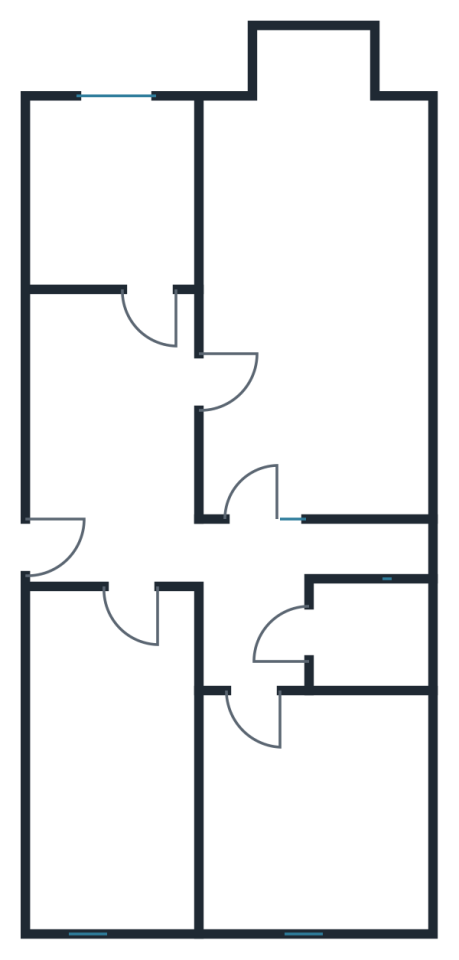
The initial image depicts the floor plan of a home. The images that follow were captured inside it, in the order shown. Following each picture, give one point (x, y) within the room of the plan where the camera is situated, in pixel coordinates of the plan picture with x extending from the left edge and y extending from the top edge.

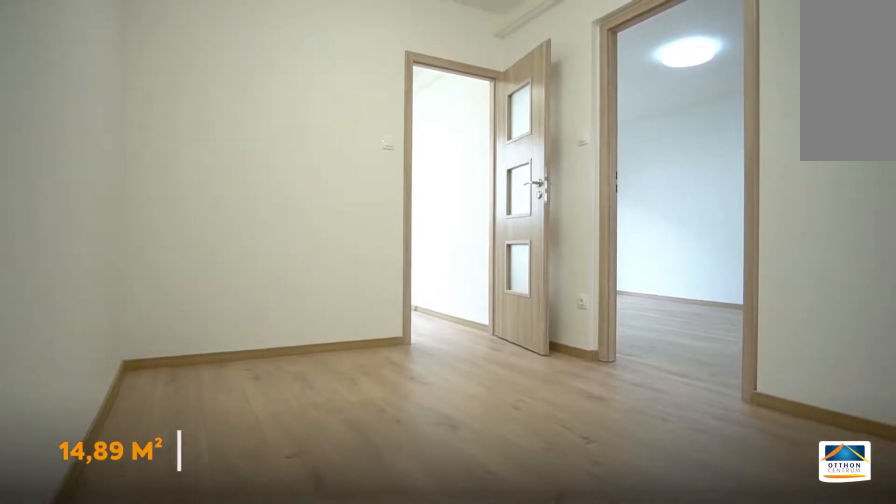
(106, 423)
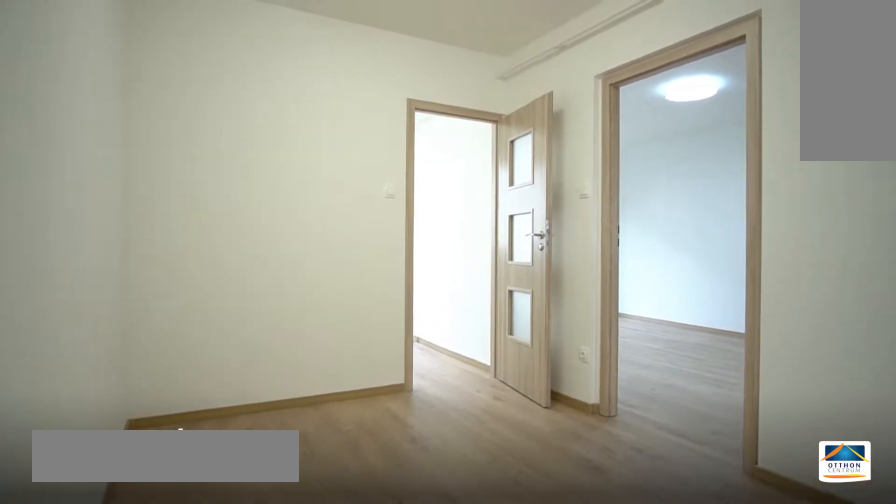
(106, 423)
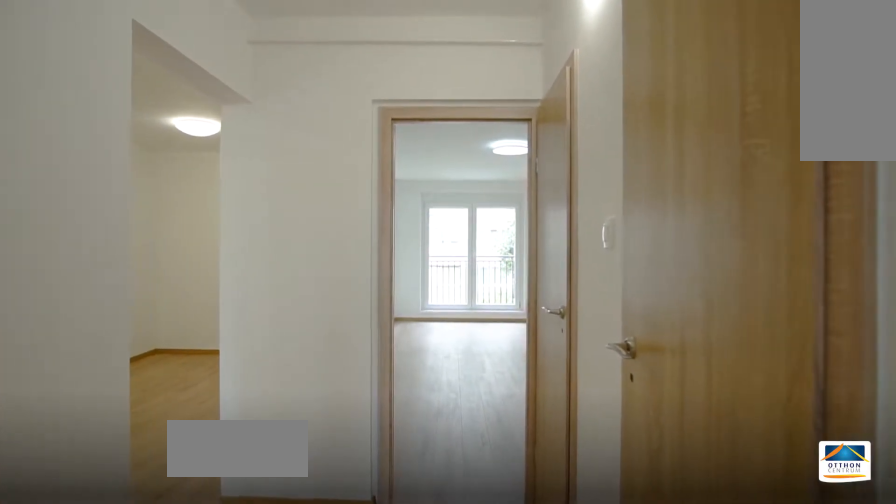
(258, 605)
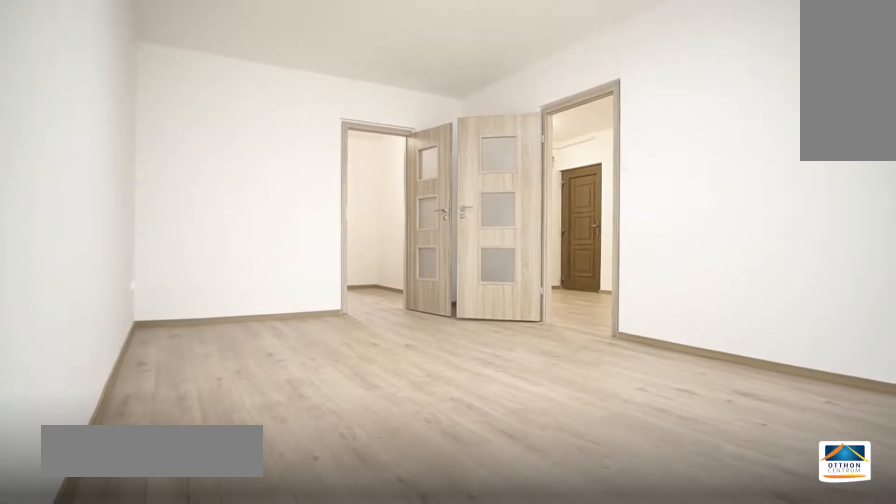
(309, 273)
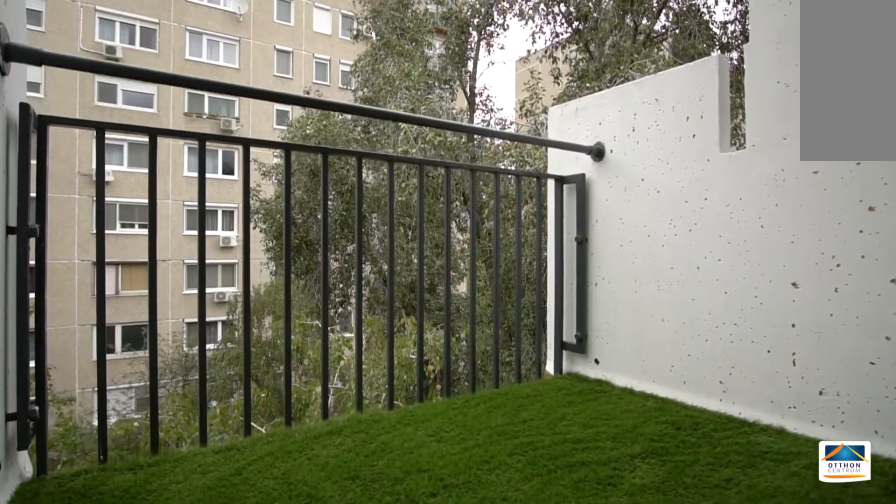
(313, 62)
